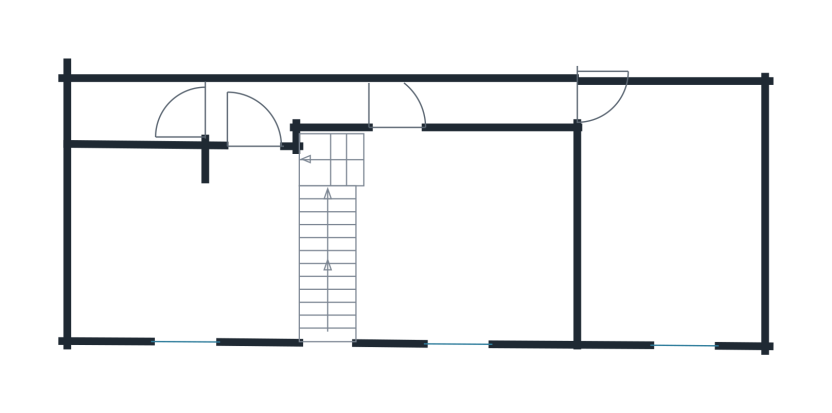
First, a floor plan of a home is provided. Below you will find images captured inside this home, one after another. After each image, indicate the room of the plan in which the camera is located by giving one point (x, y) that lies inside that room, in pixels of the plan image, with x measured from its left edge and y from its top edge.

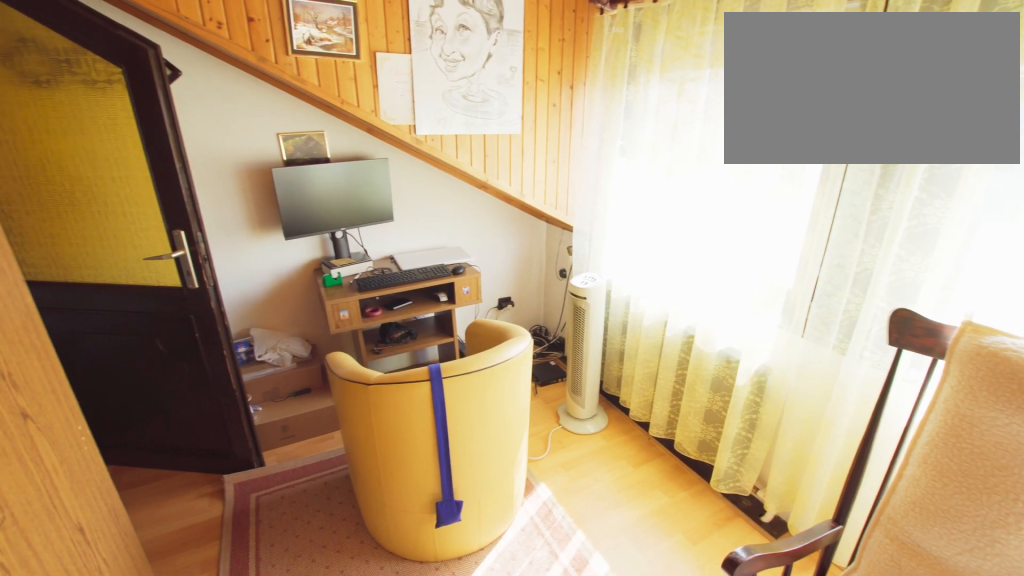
(187, 245)
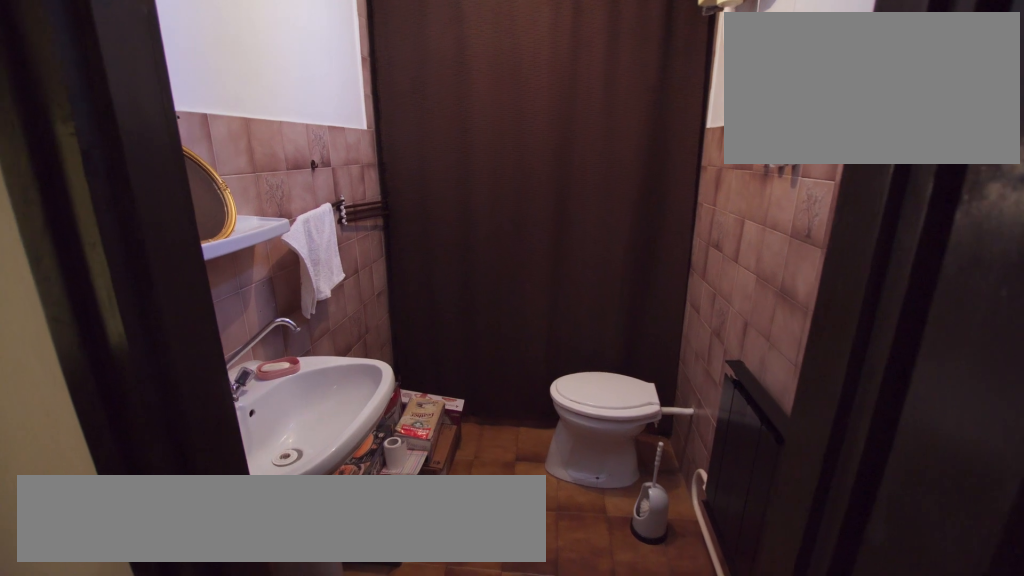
(144, 115)
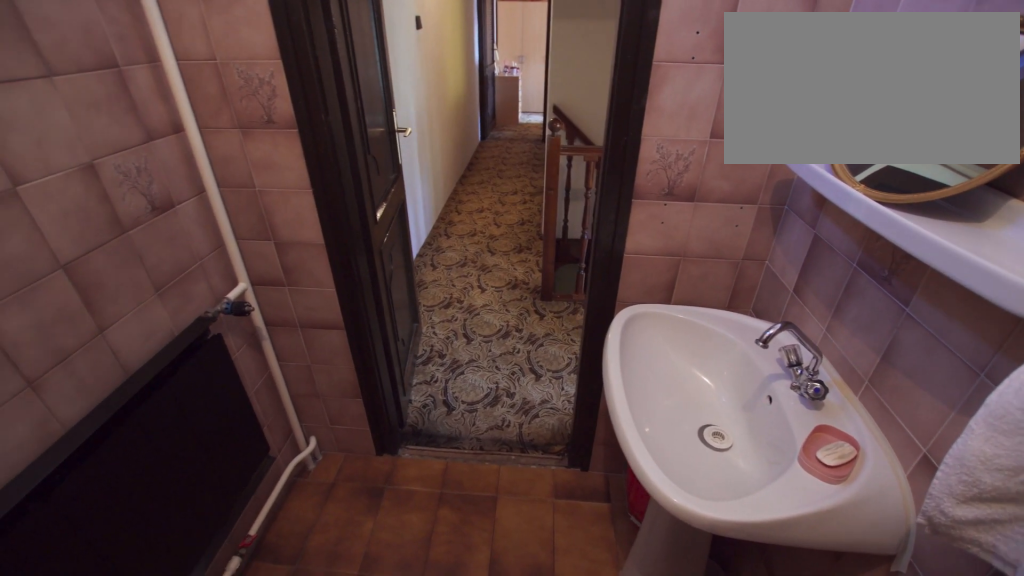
(143, 114)
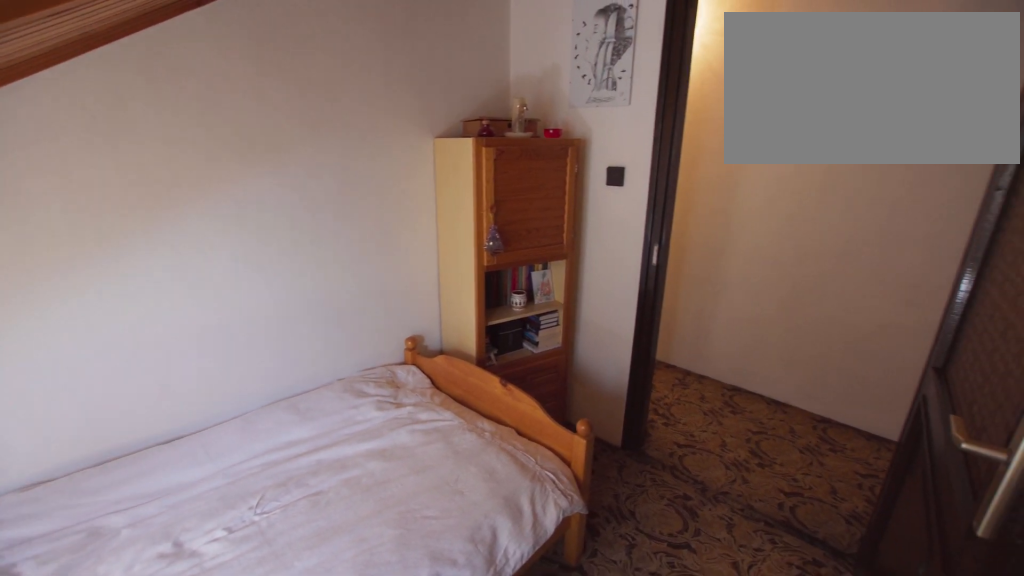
(461, 239)
